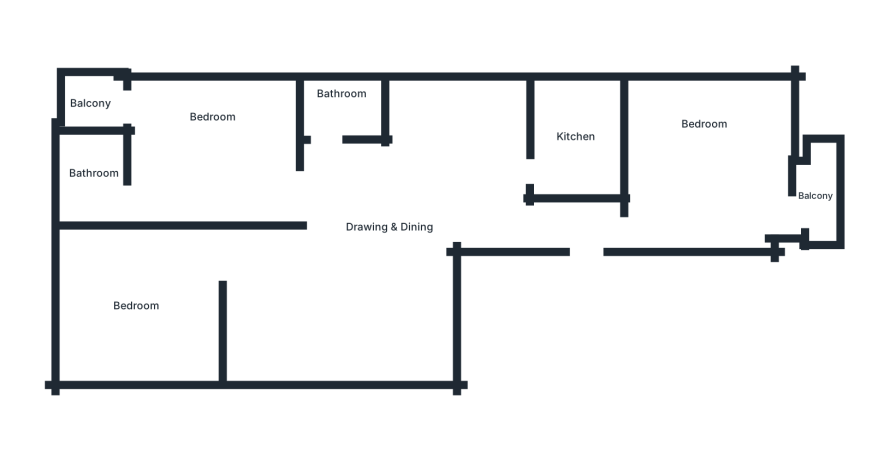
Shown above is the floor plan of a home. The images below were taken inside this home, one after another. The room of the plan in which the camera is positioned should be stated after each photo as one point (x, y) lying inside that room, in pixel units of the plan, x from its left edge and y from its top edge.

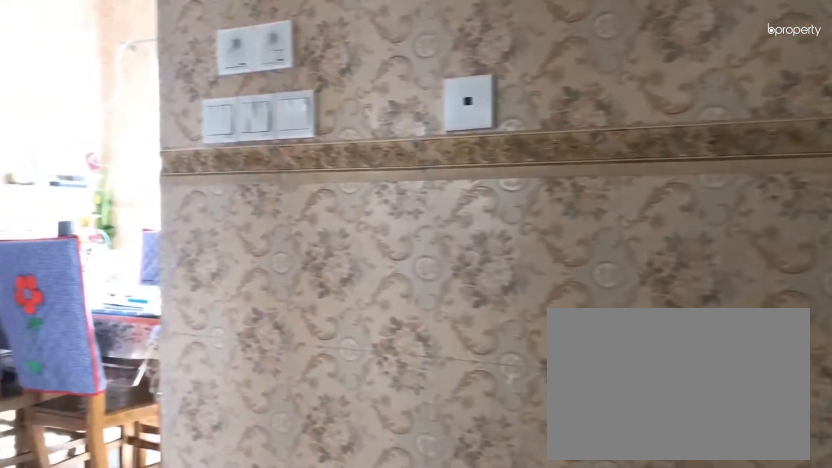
(524, 220)
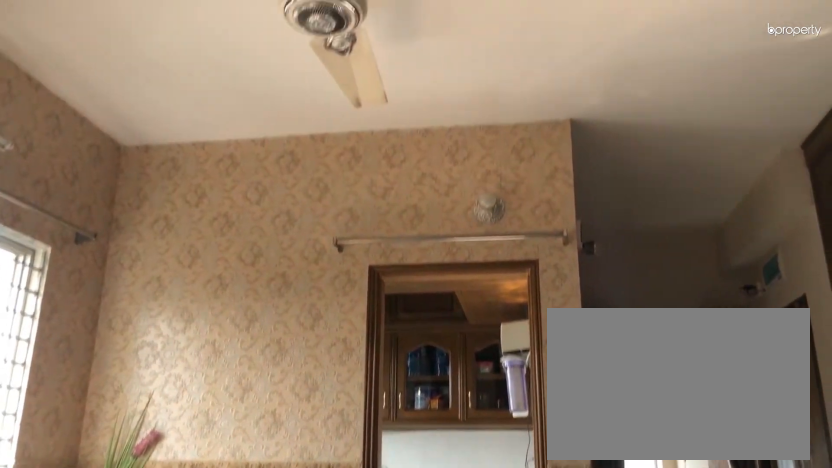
(399, 228)
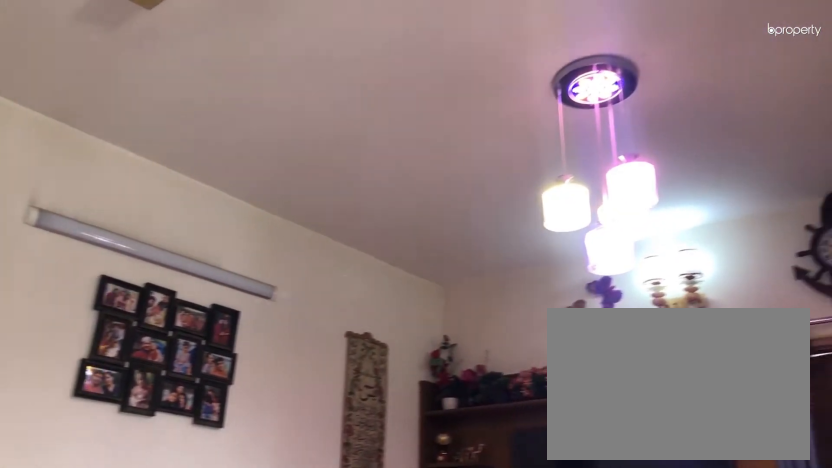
(399, 228)
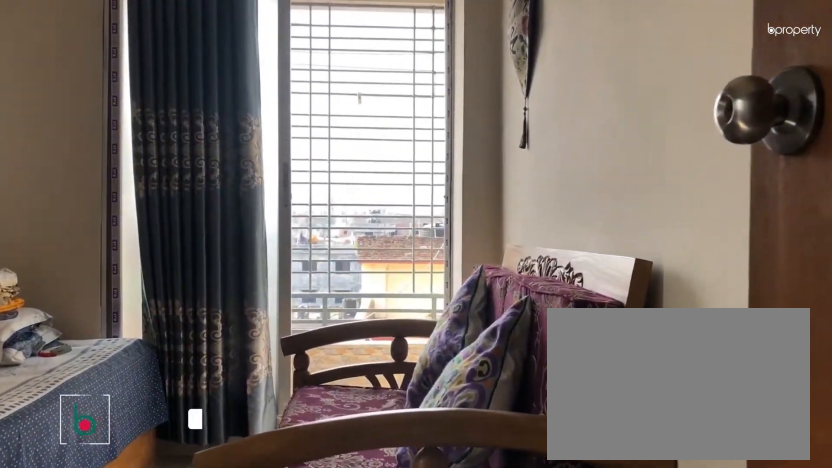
(707, 160)
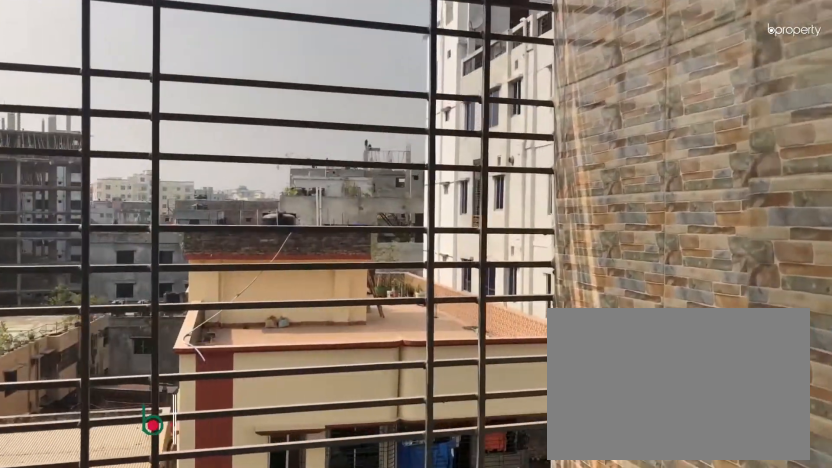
(815, 193)
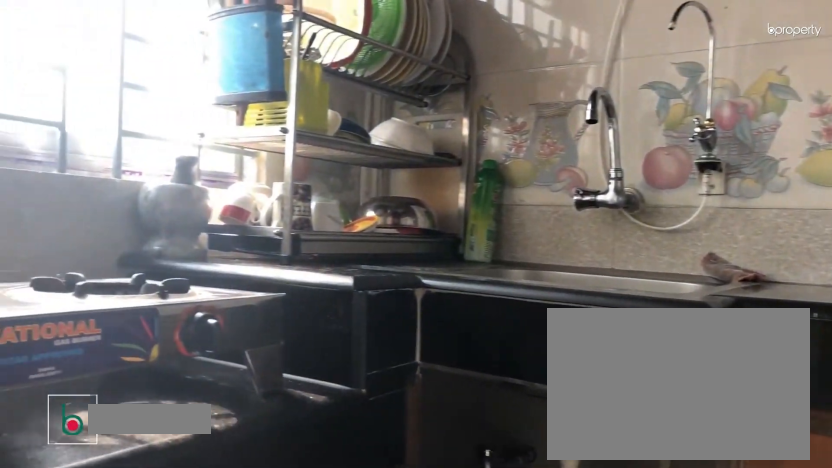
(579, 133)
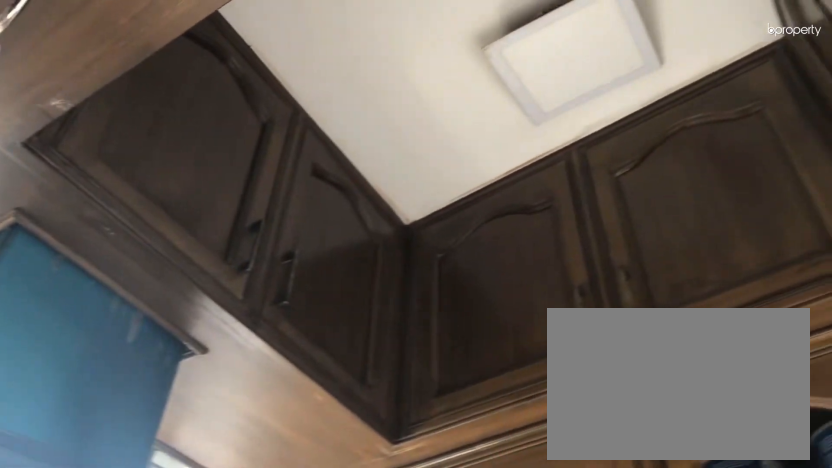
(579, 133)
